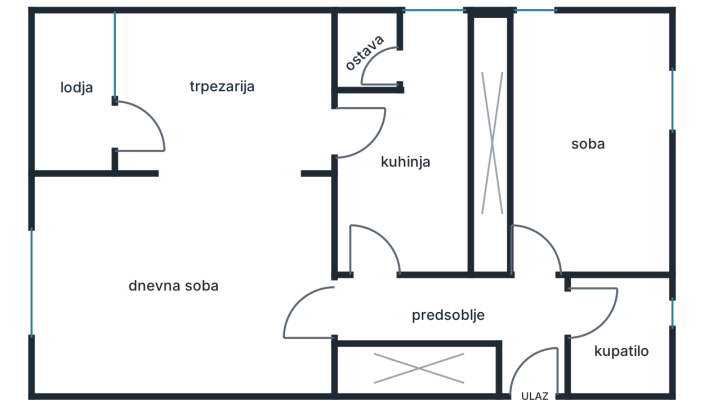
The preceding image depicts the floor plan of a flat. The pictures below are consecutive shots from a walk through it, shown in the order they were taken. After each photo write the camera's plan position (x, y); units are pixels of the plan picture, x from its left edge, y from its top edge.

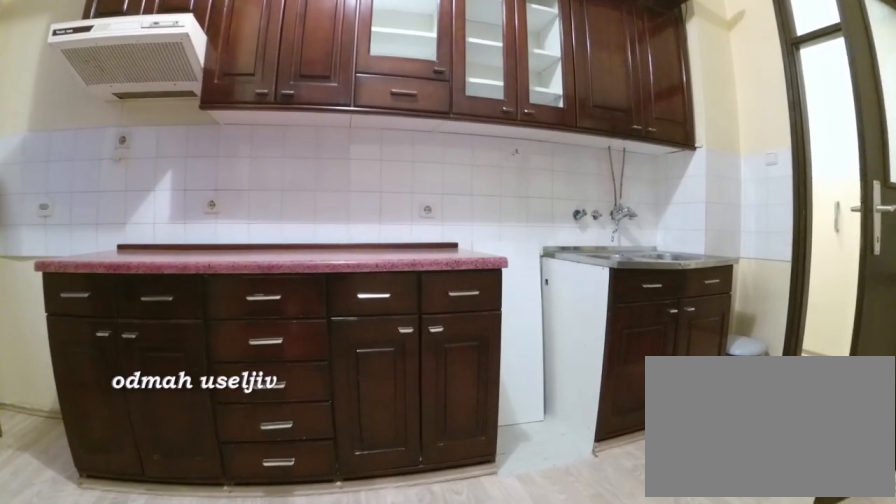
(351, 126)
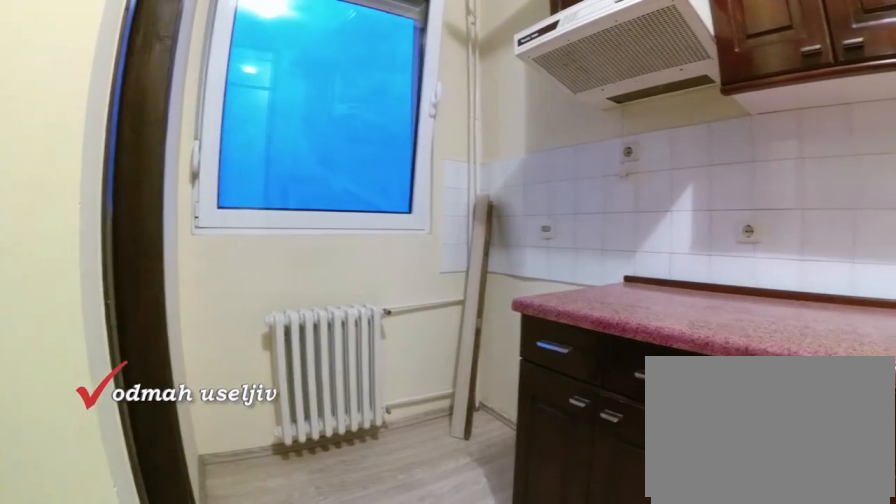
(422, 143)
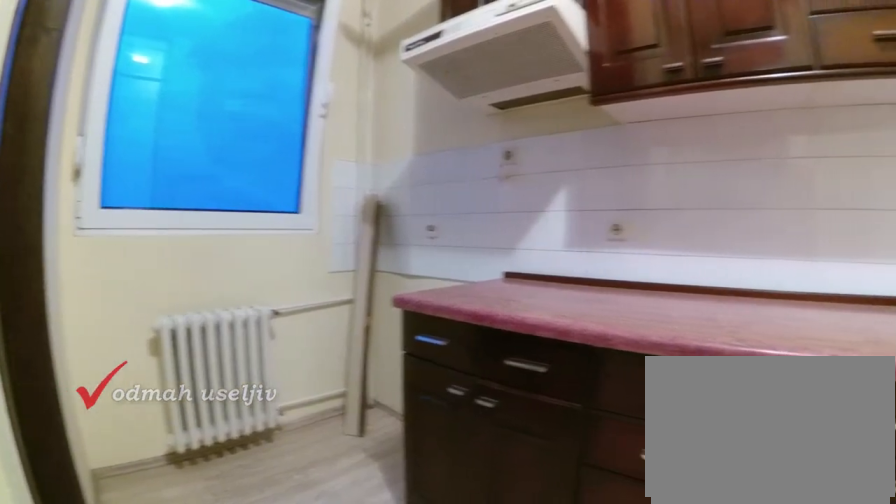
(416, 139)
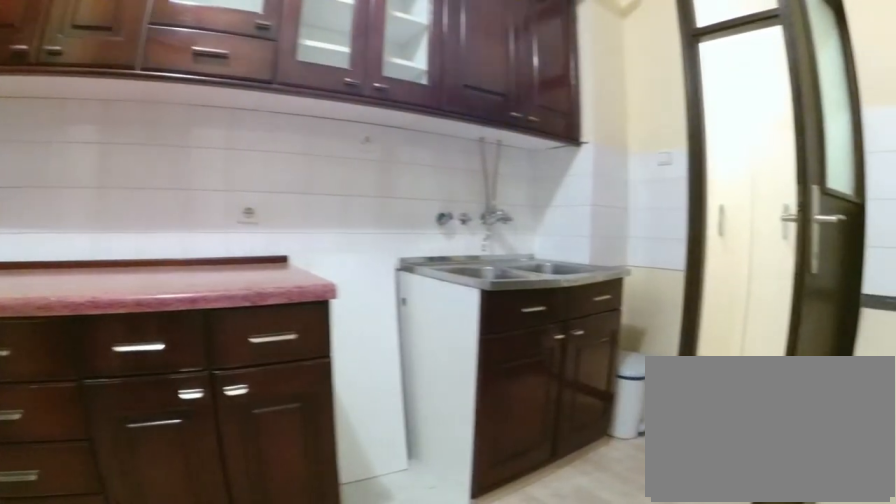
(419, 118)
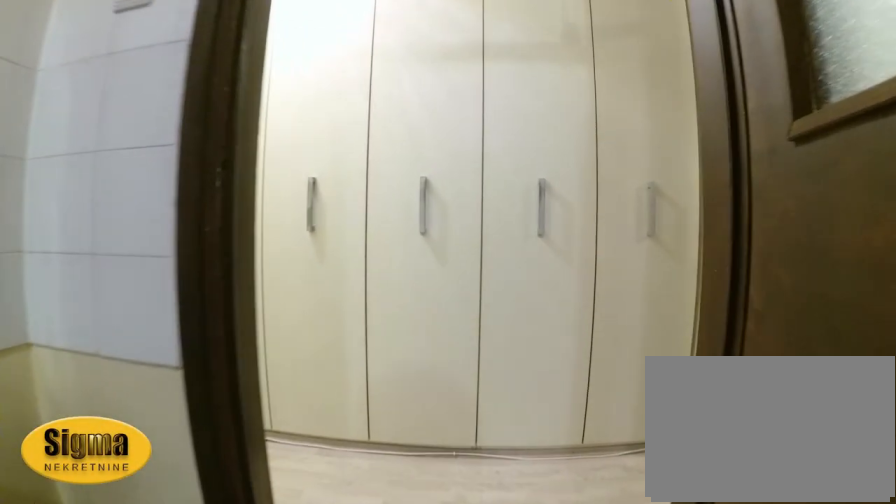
(391, 216)
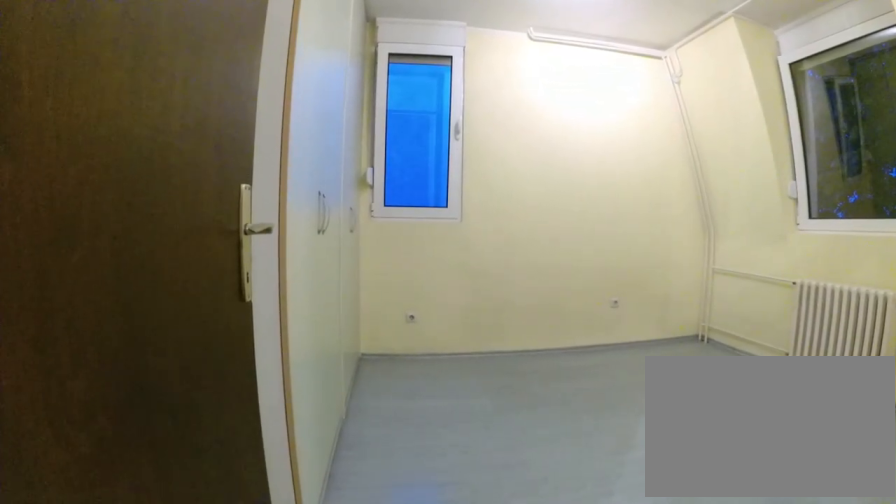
(530, 302)
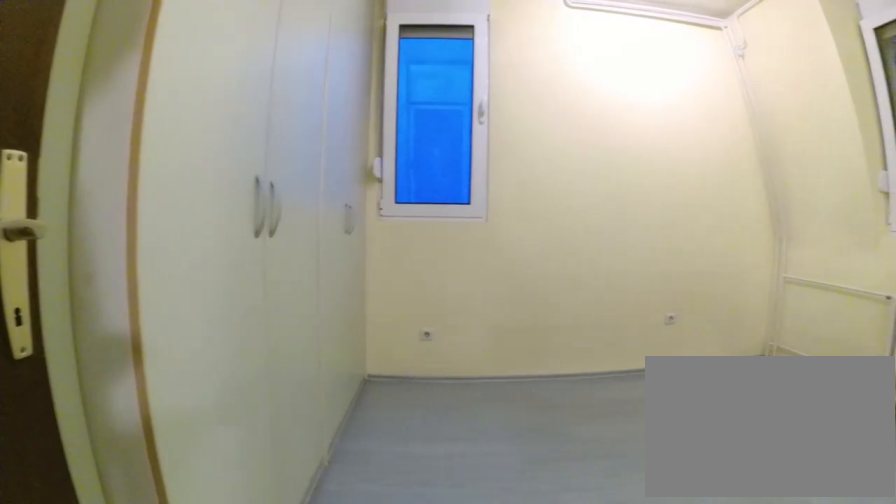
(532, 277)
